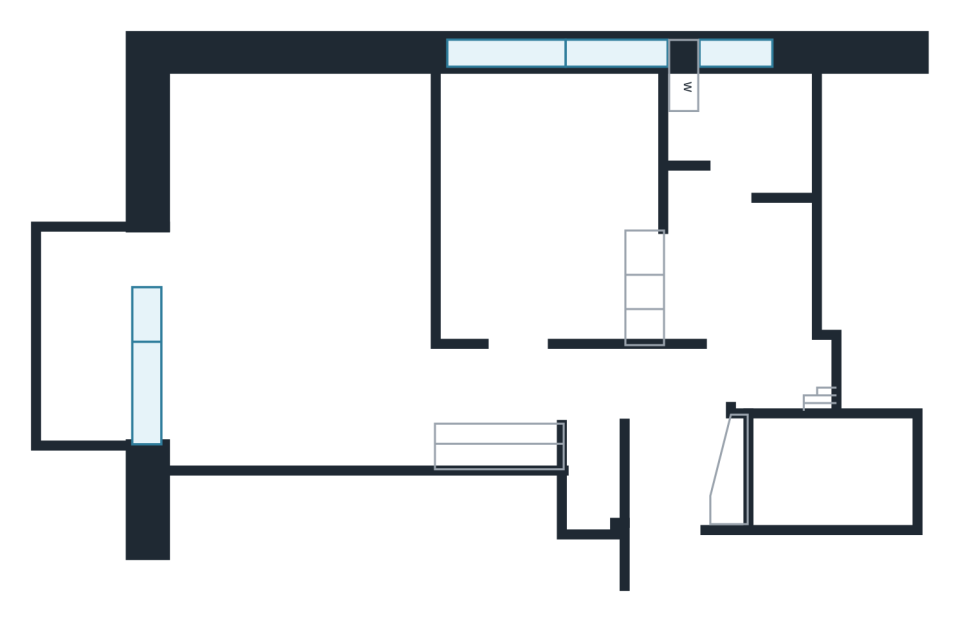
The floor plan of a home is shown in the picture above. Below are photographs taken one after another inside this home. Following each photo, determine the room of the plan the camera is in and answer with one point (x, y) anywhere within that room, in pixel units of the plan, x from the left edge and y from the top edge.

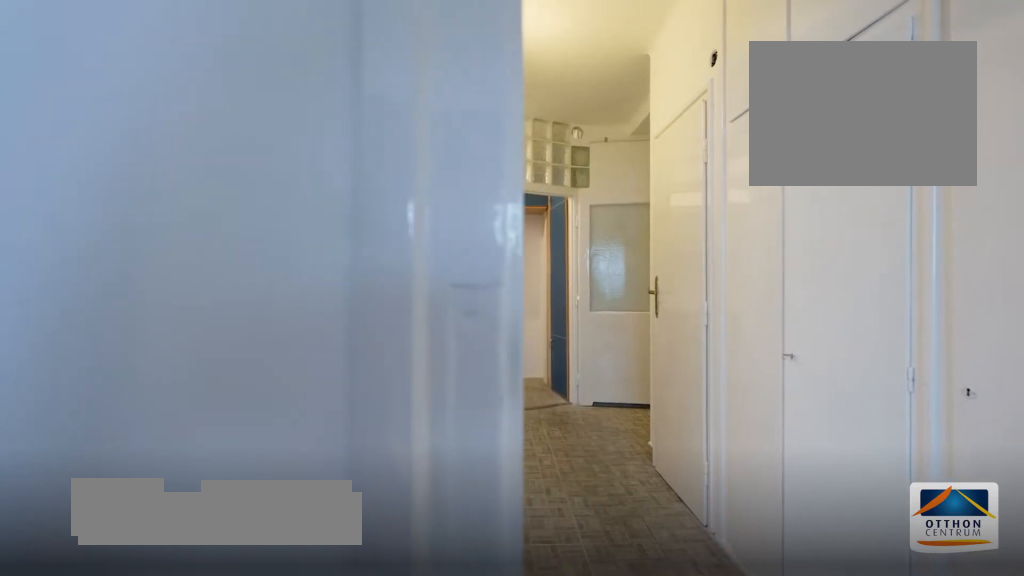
(667, 472)
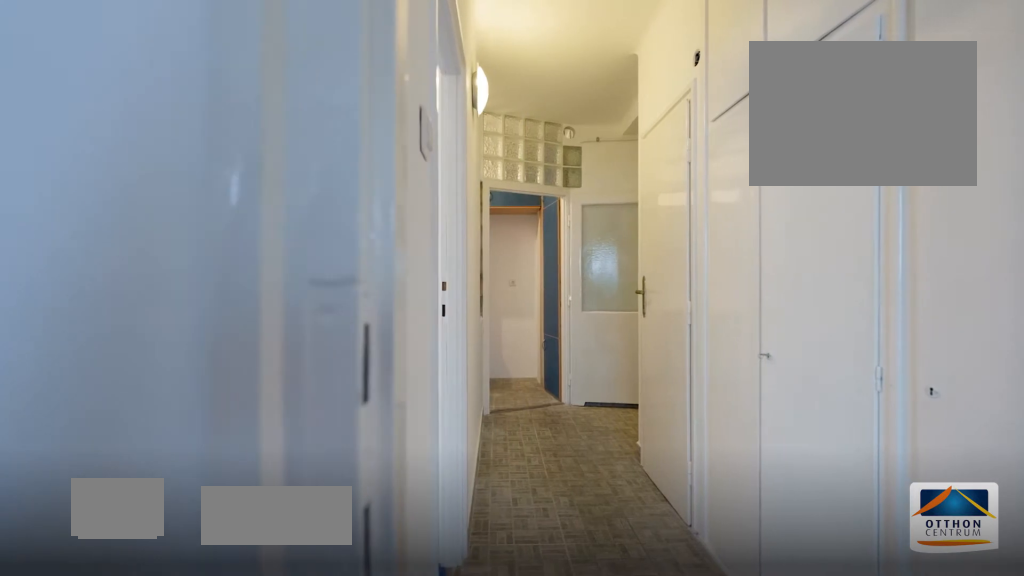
(667, 472)
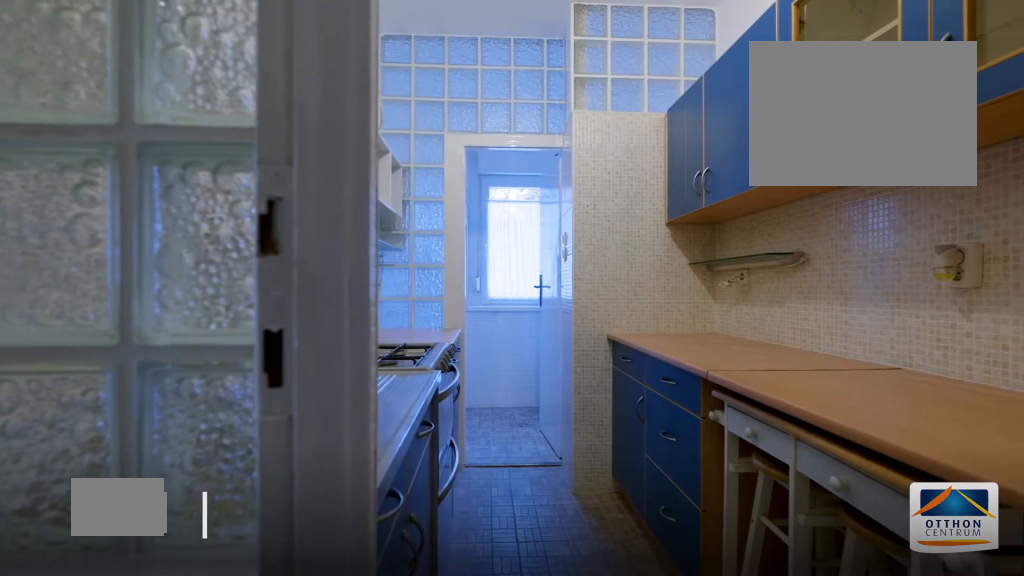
(750, 256)
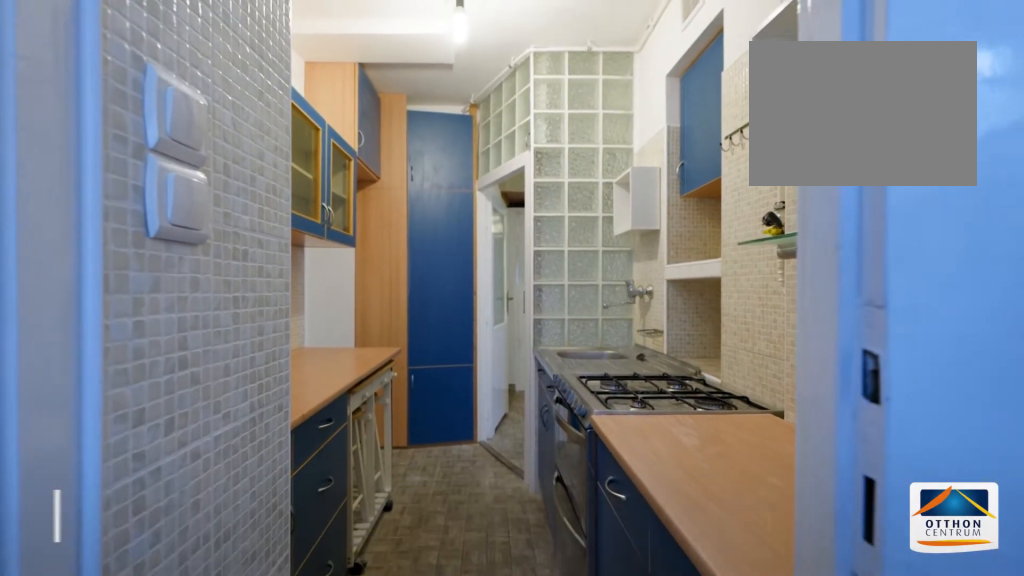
(750, 256)
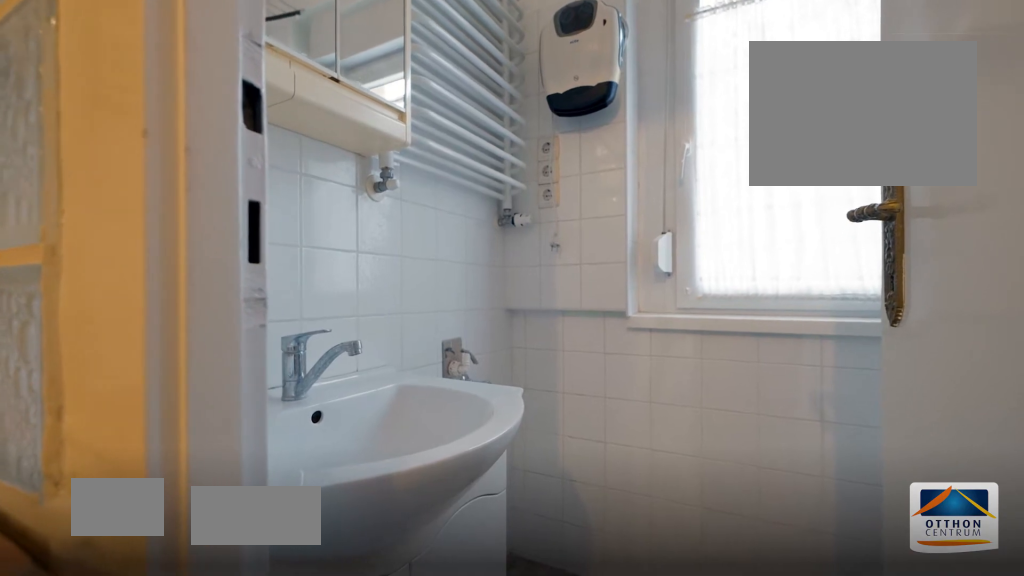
(750, 140)
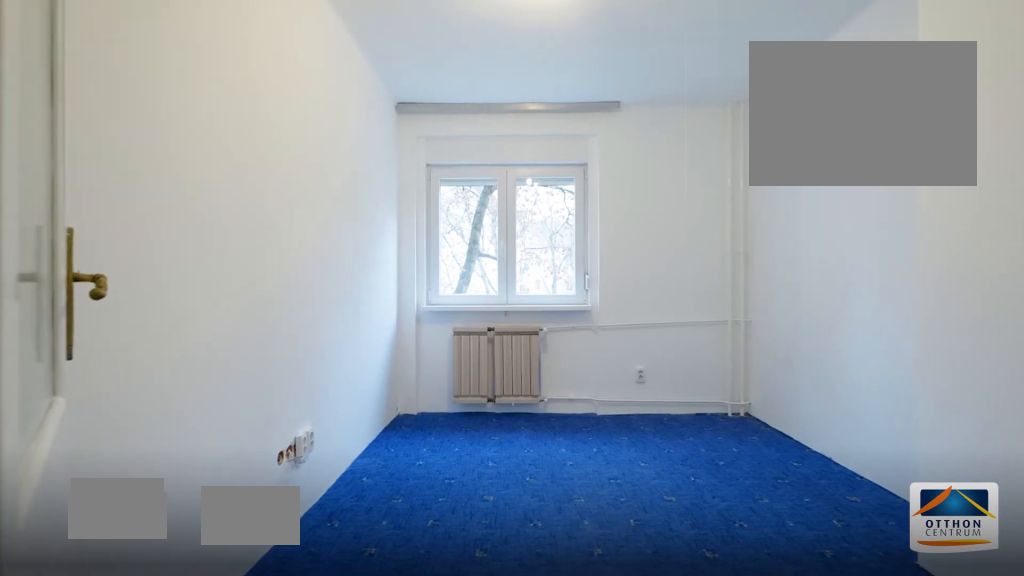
(557, 199)
